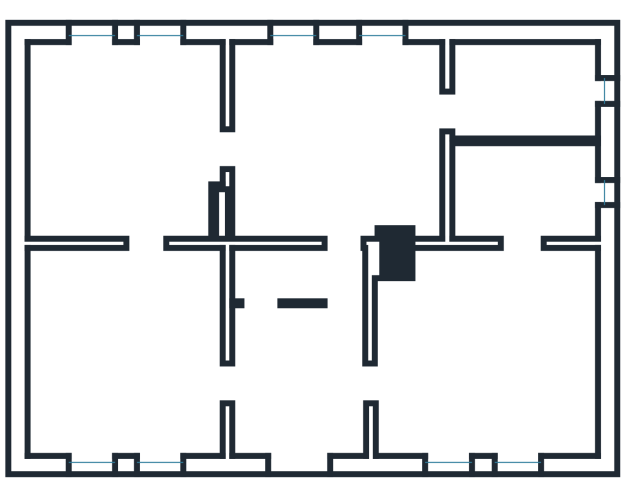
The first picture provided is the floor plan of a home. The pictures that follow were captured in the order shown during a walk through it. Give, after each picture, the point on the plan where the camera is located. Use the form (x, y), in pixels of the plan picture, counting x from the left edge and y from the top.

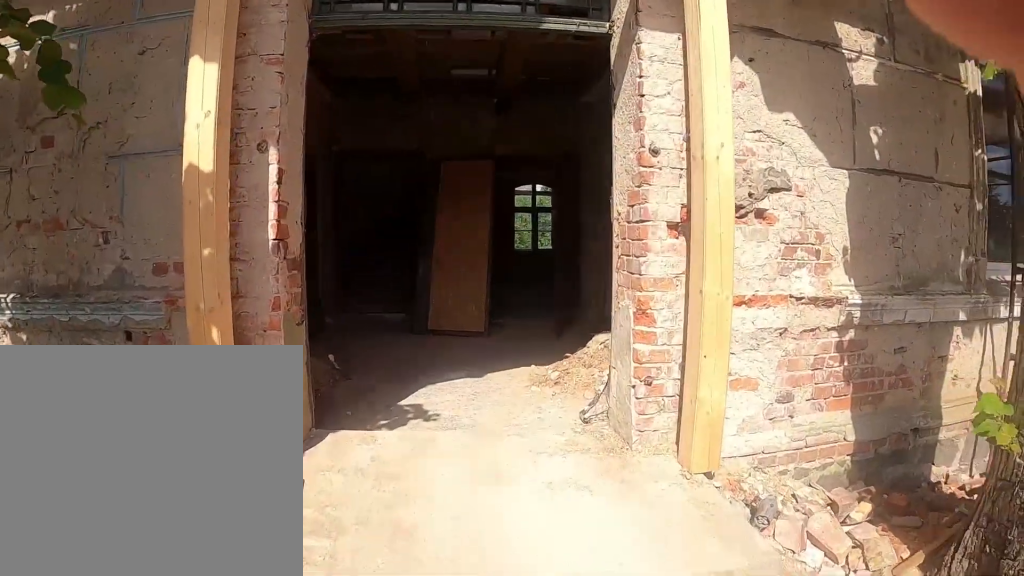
(303, 465)
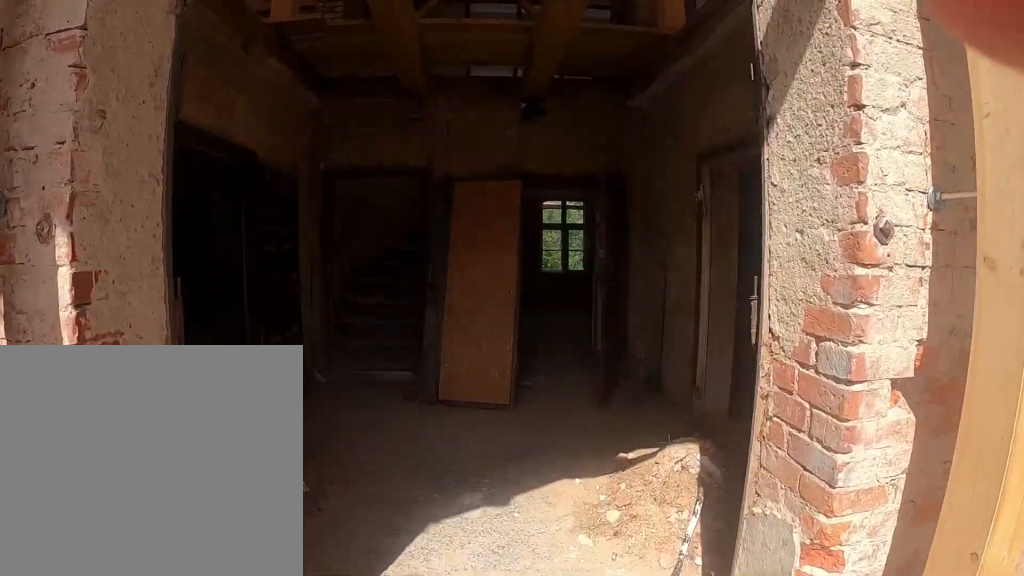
(308, 452)
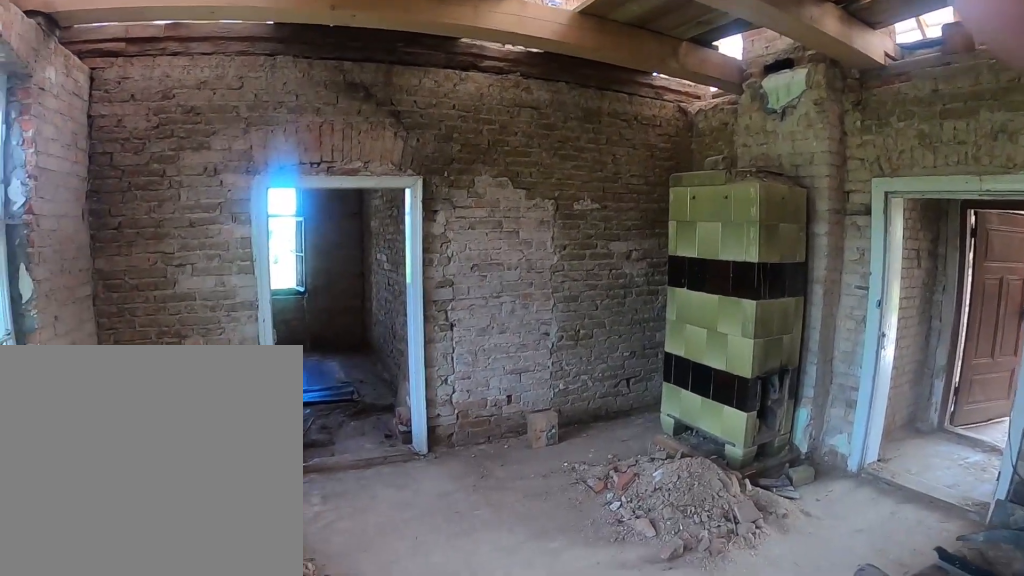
(367, 120)
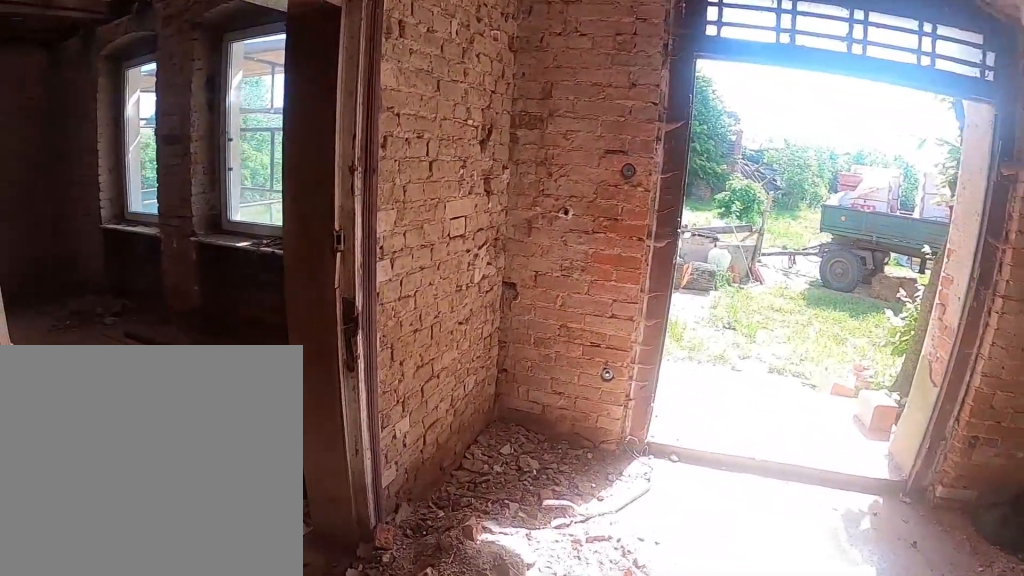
(332, 350)
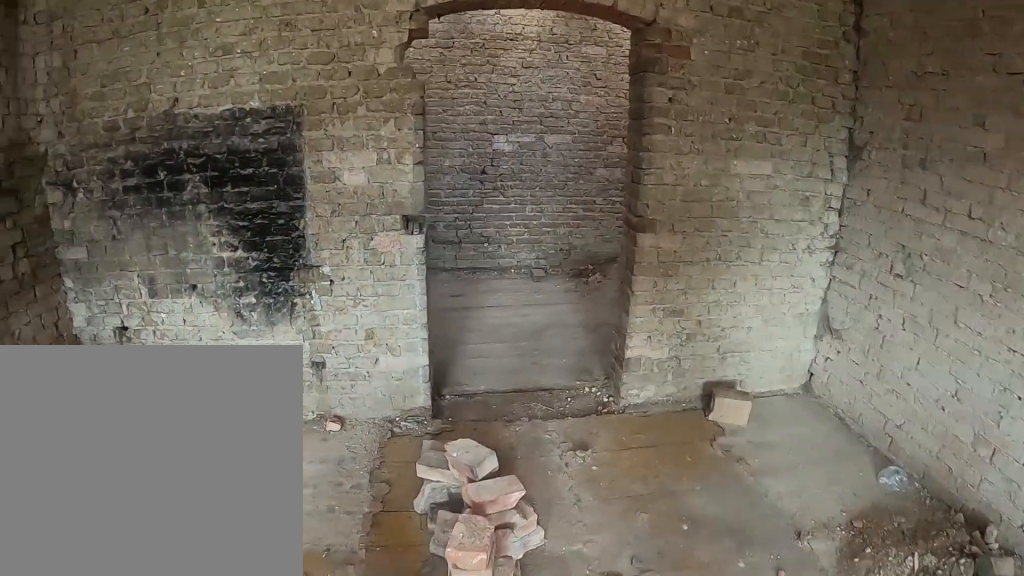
(452, 326)
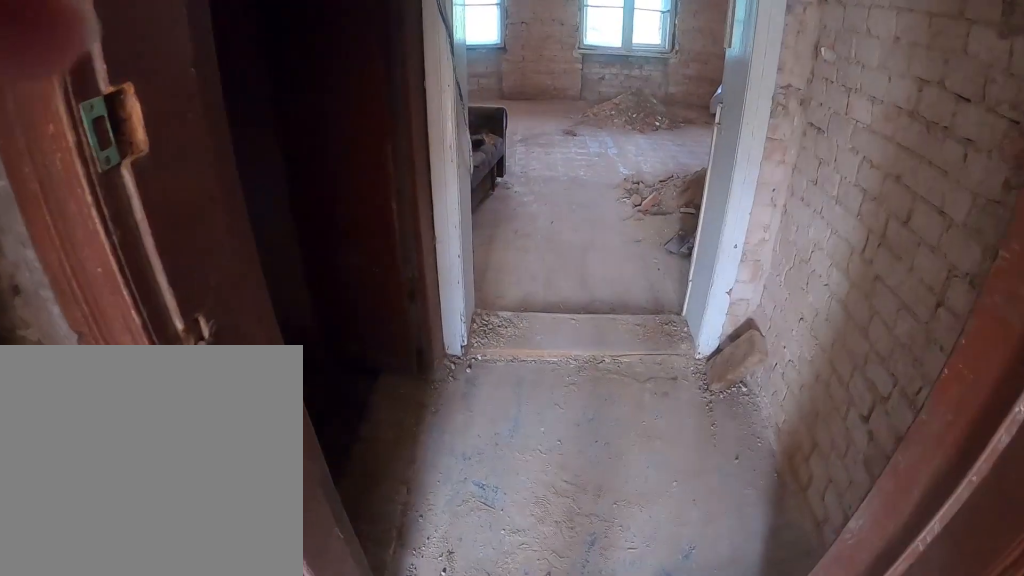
(341, 341)
